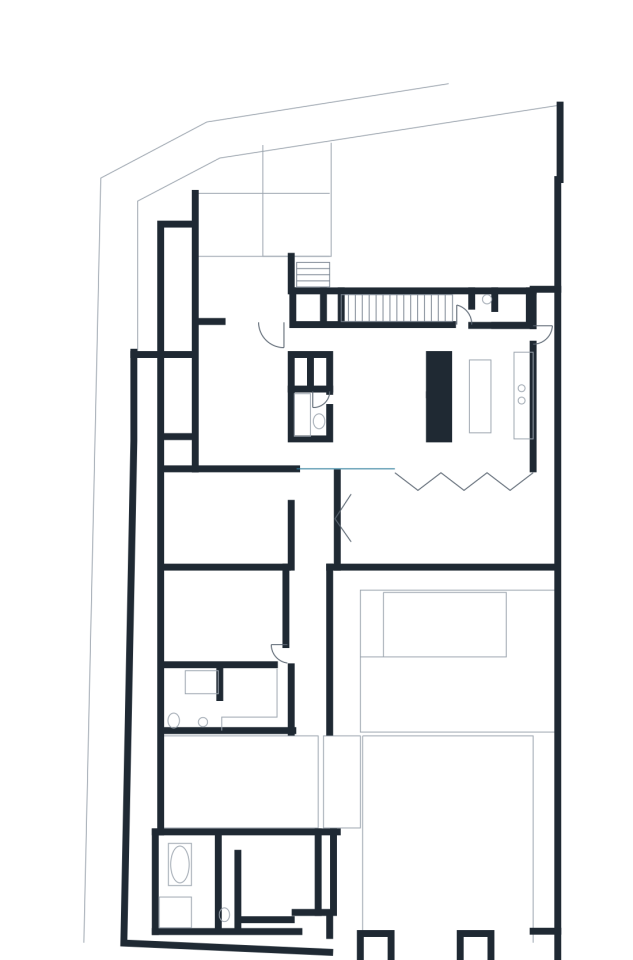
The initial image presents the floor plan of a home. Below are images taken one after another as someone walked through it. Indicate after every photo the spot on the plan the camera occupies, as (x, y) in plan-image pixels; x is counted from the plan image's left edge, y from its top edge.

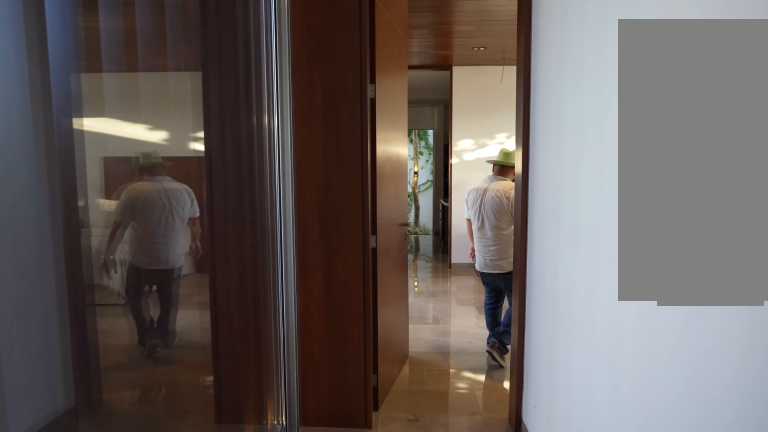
(306, 677)
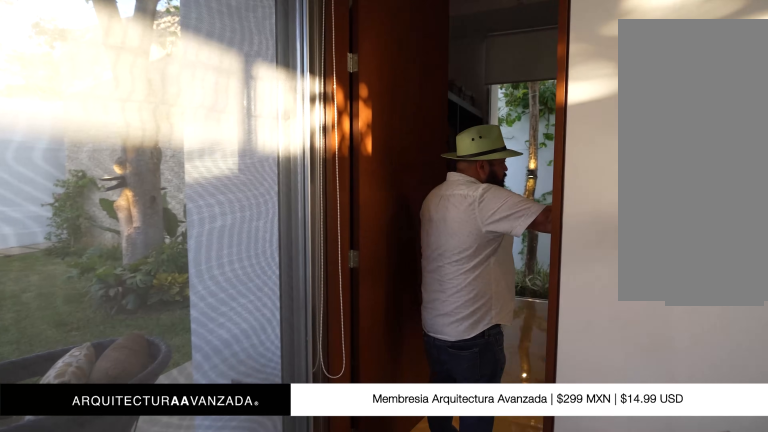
(295, 754)
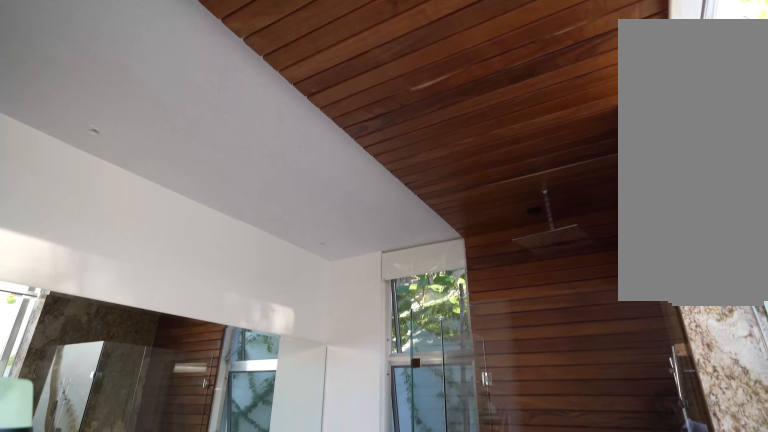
(157, 839)
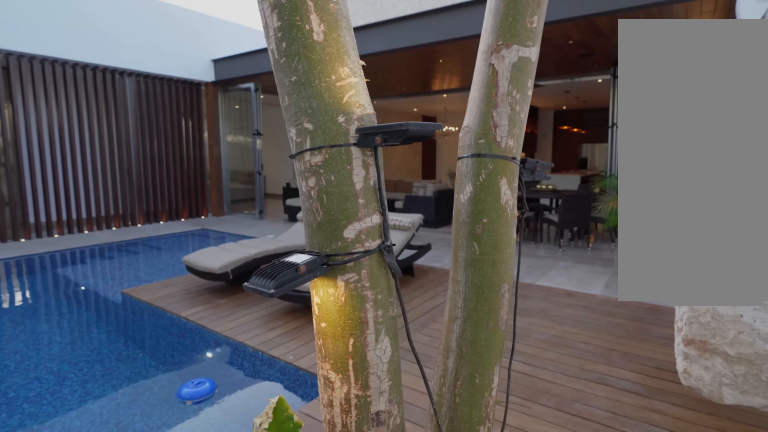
(506, 747)
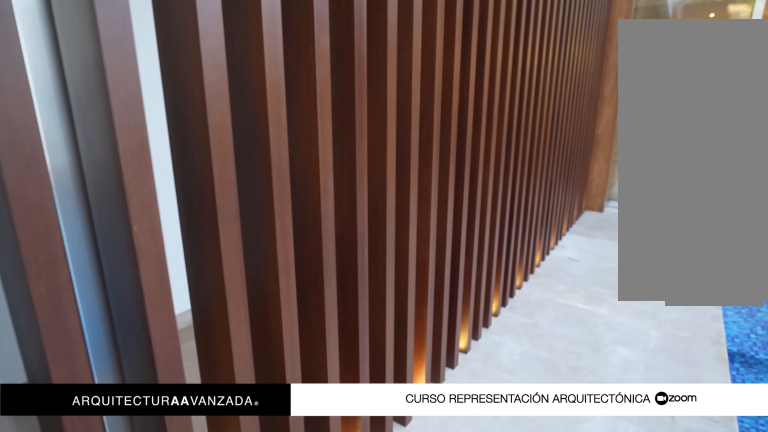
(347, 724)
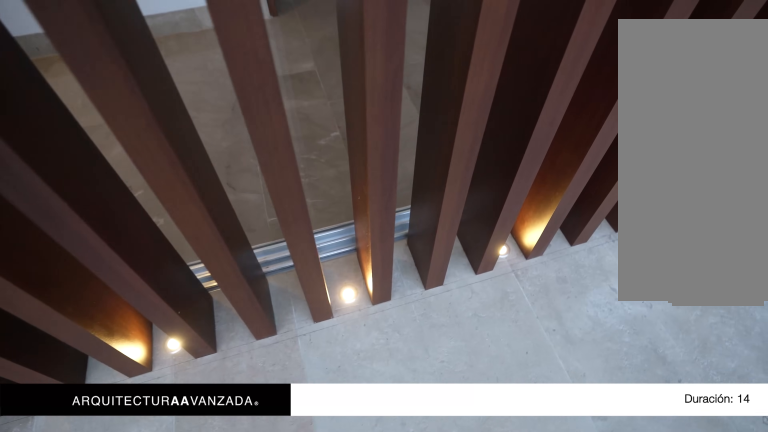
(341, 696)
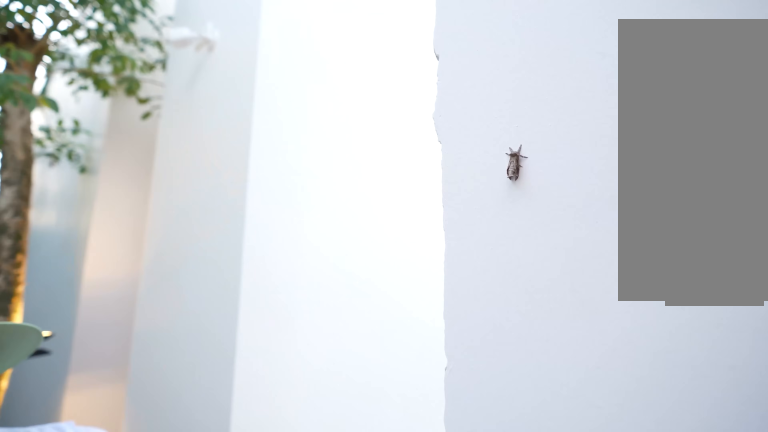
(338, 947)
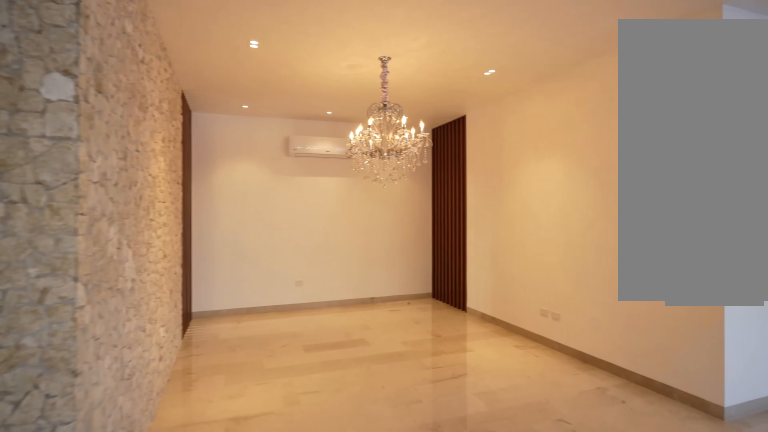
(341, 477)
